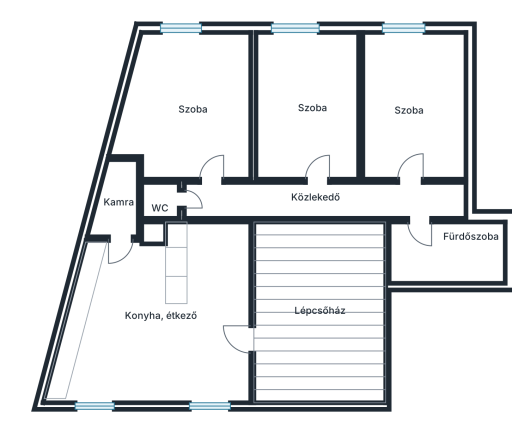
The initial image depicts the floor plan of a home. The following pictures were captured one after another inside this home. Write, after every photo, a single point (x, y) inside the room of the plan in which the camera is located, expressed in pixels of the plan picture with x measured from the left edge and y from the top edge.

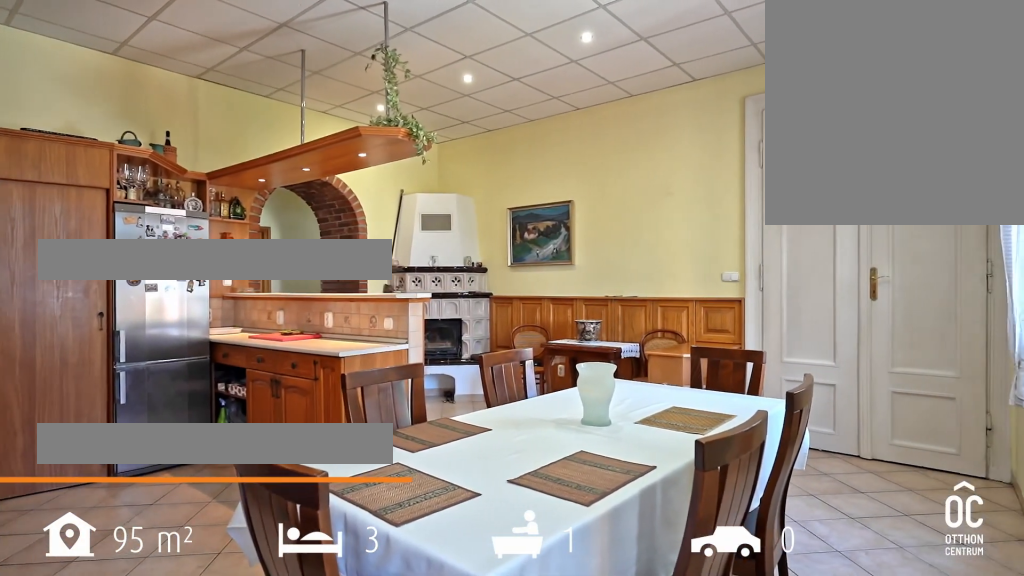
(164, 318)
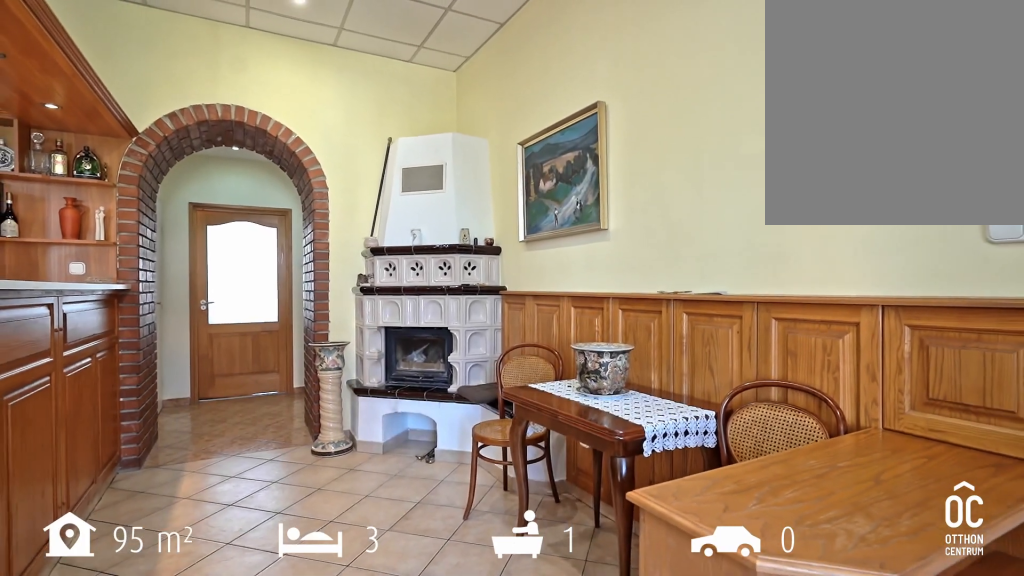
(164, 318)
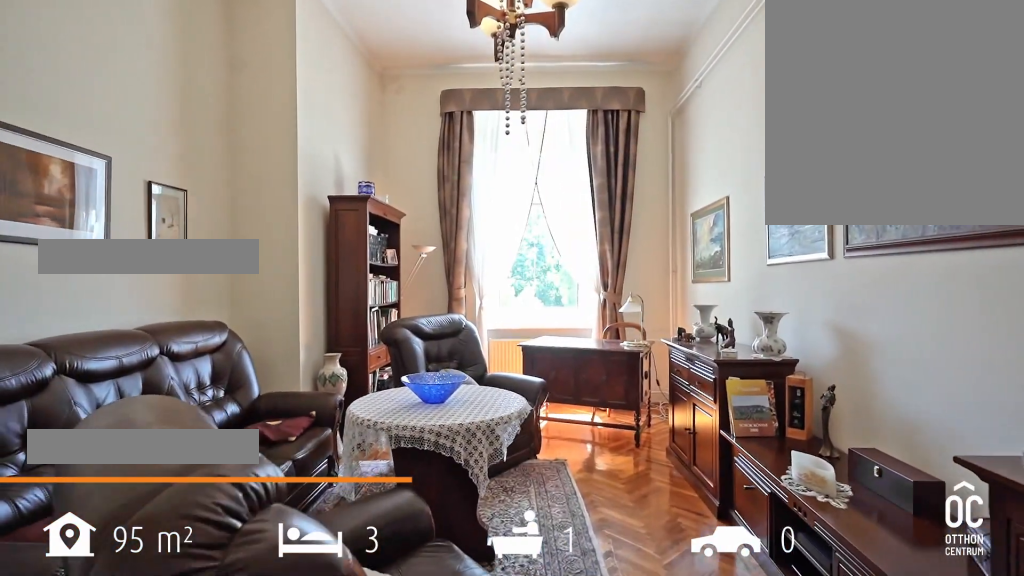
(191, 112)
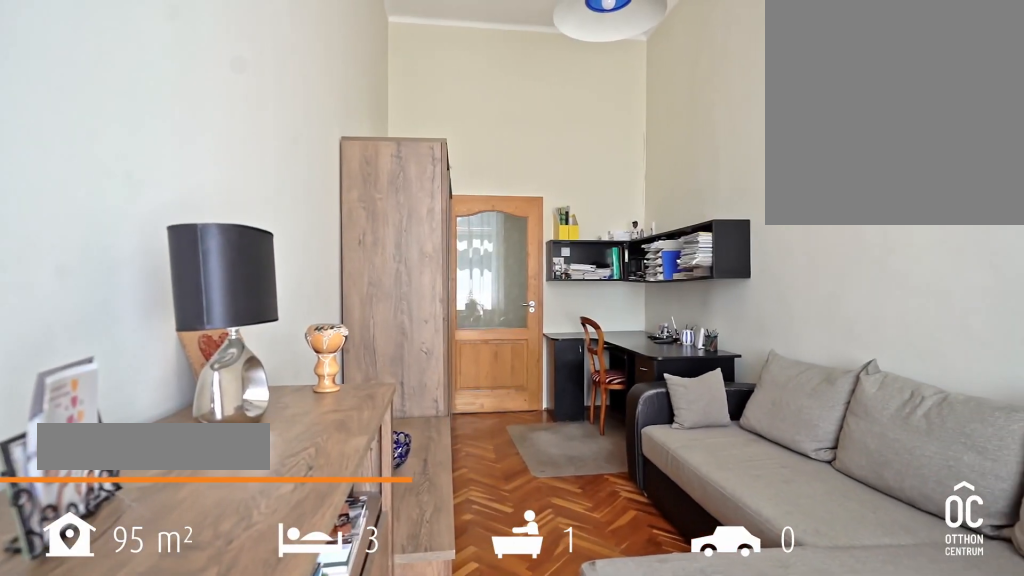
(306, 109)
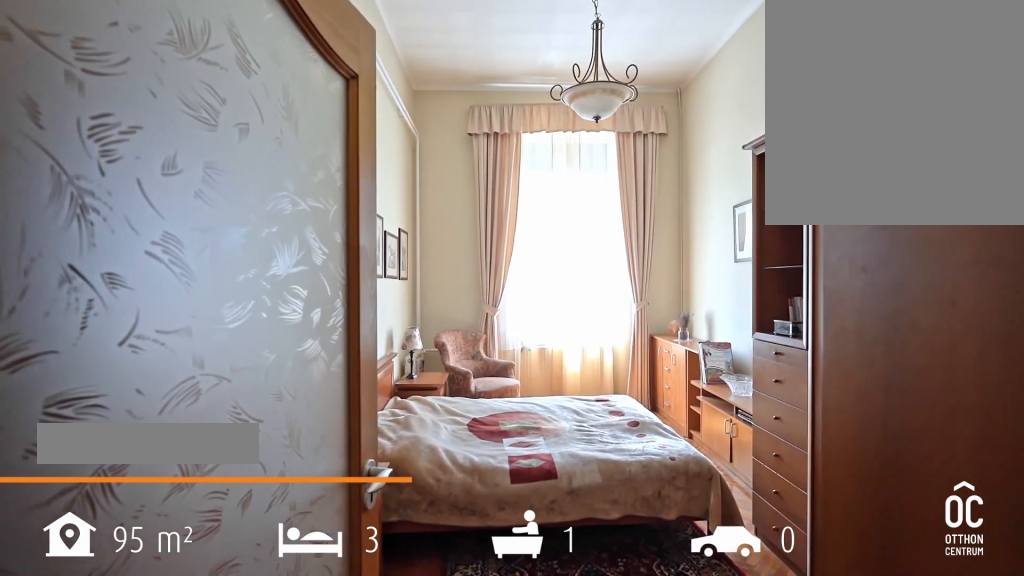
(409, 104)
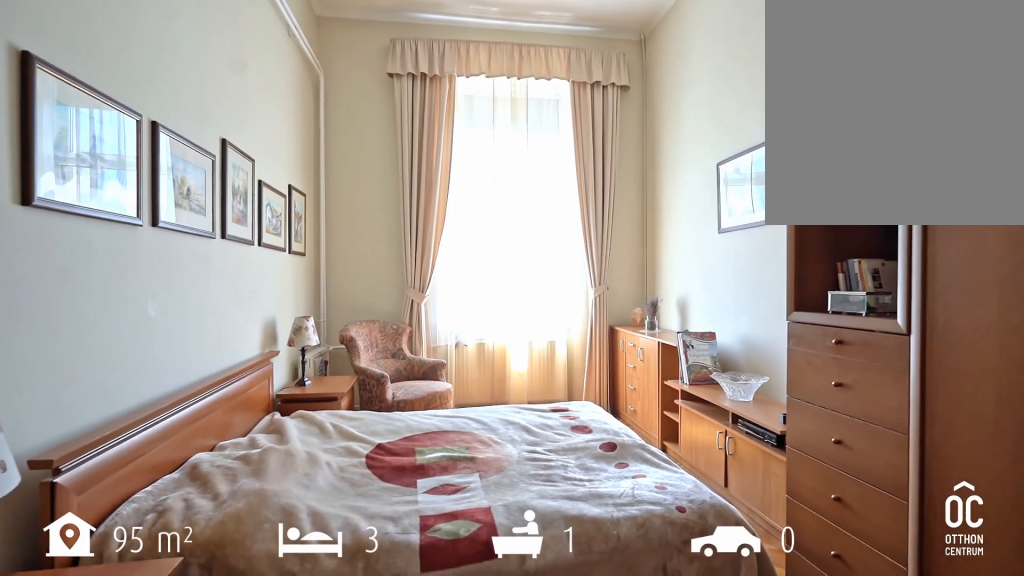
(409, 104)
